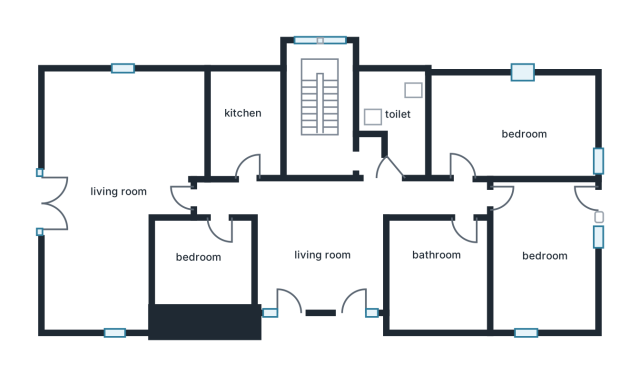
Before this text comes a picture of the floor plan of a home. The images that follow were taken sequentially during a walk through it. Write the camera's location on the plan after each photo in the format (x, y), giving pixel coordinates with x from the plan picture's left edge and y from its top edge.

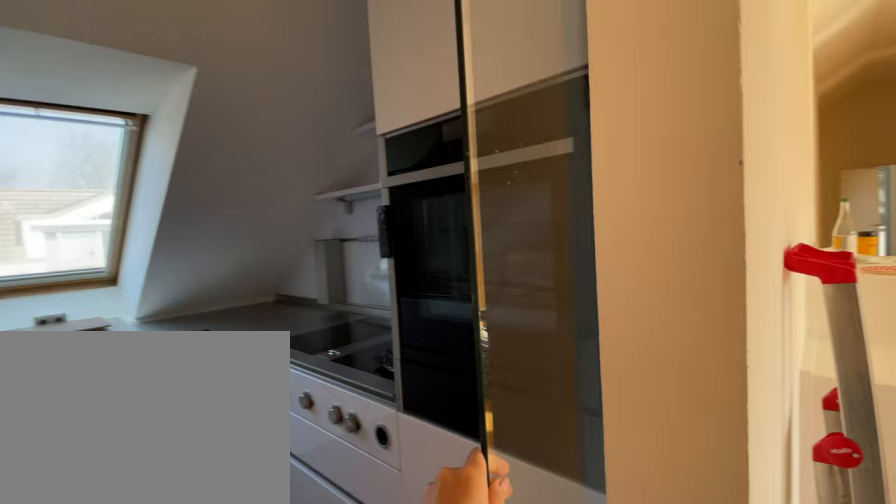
(244, 154)
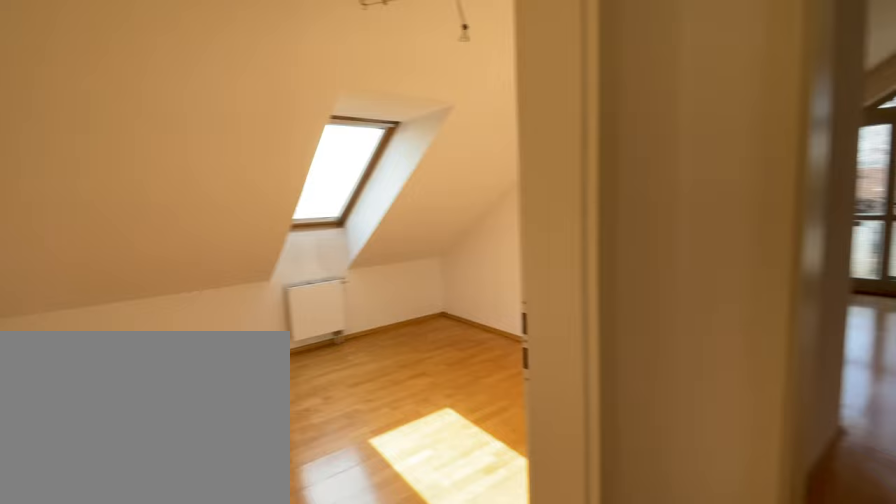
(211, 201)
